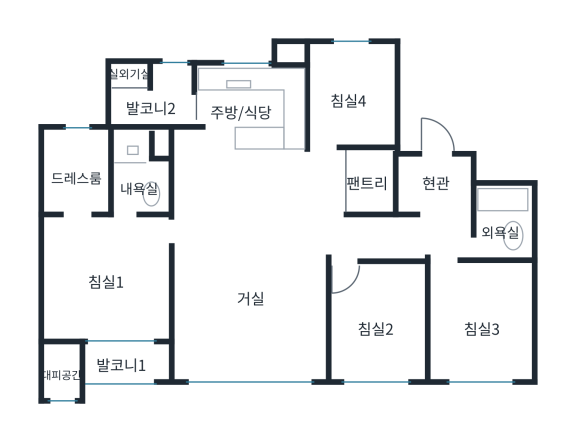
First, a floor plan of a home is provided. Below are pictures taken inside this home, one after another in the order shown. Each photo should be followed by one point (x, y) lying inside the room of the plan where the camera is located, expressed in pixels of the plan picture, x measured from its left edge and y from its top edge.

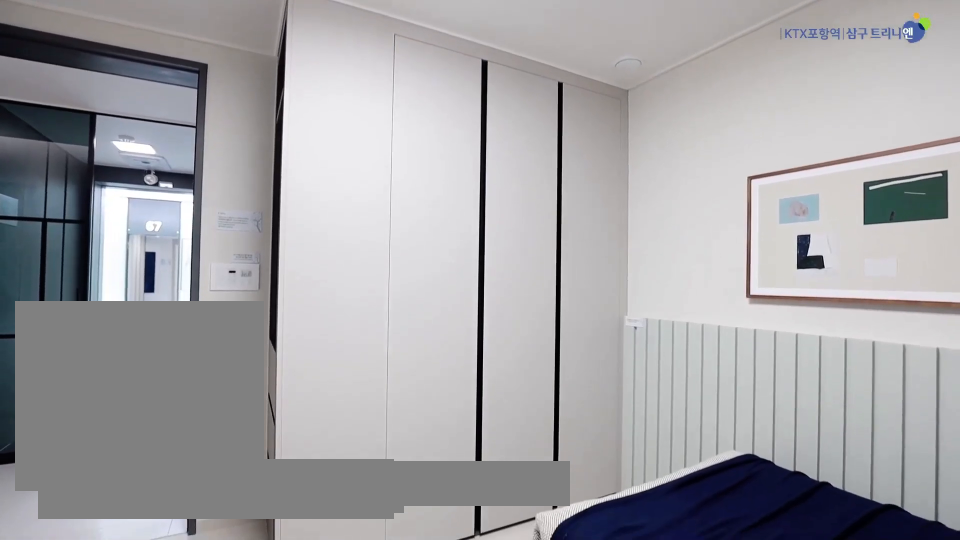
(483, 321)
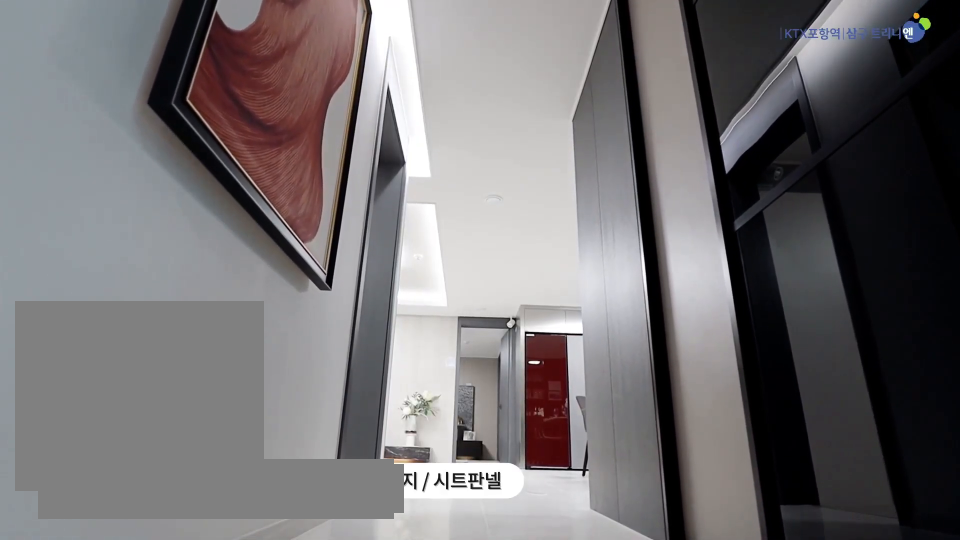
(398, 238)
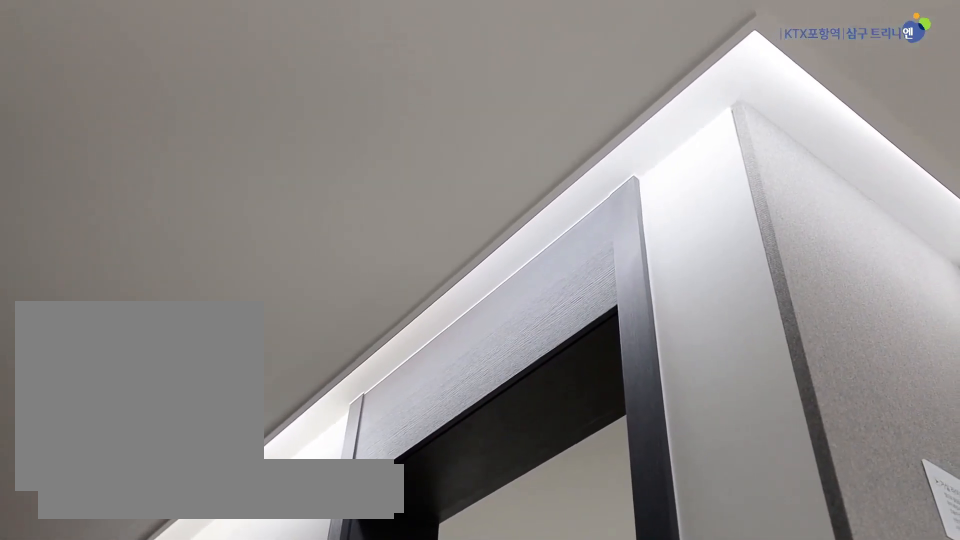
(399, 237)
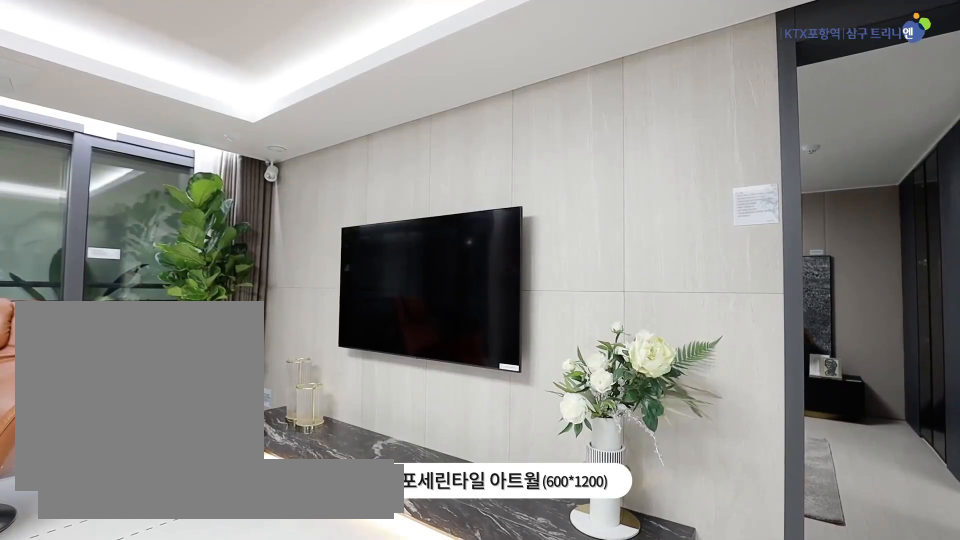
(250, 300)
